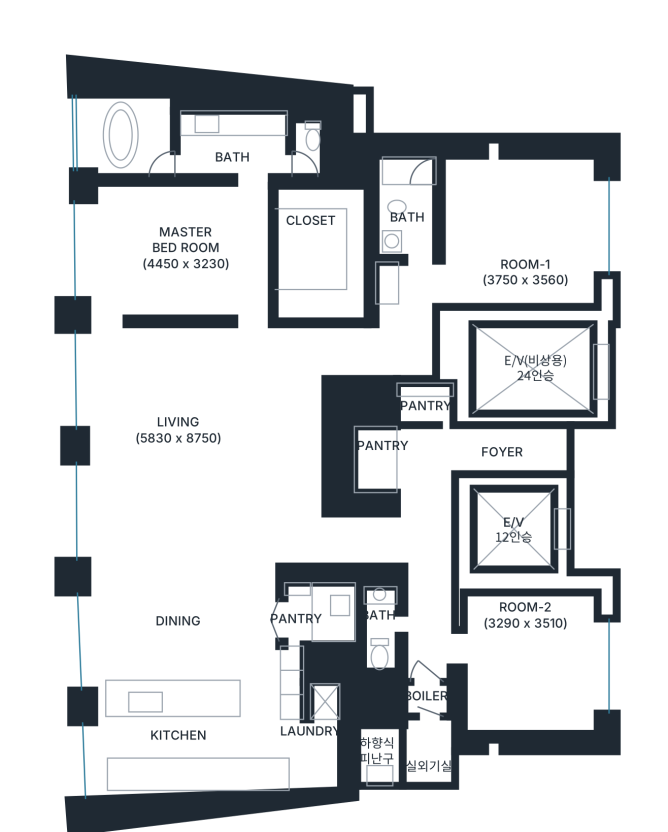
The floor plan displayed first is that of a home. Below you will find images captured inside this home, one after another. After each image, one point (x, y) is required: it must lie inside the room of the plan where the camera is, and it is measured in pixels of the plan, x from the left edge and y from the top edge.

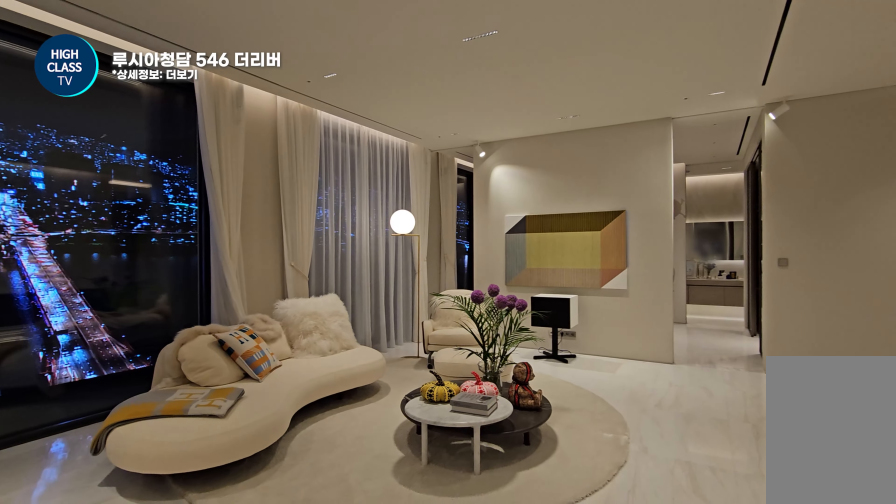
(196, 439)
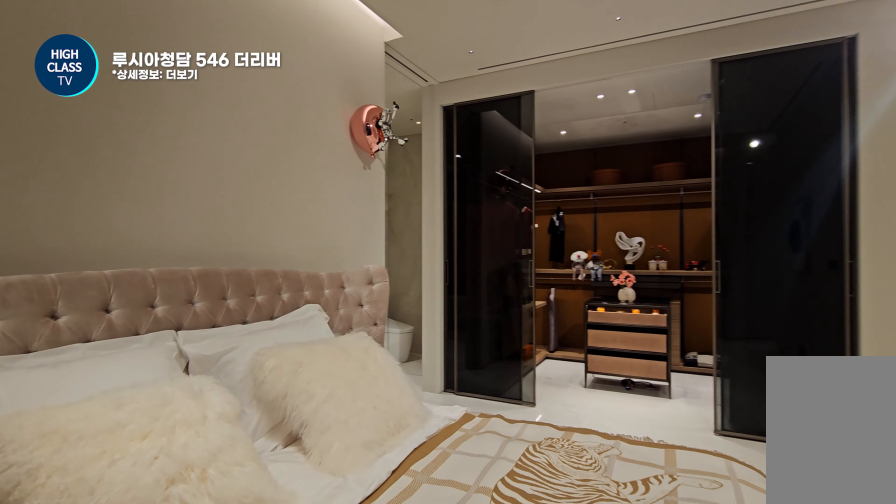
(224, 246)
